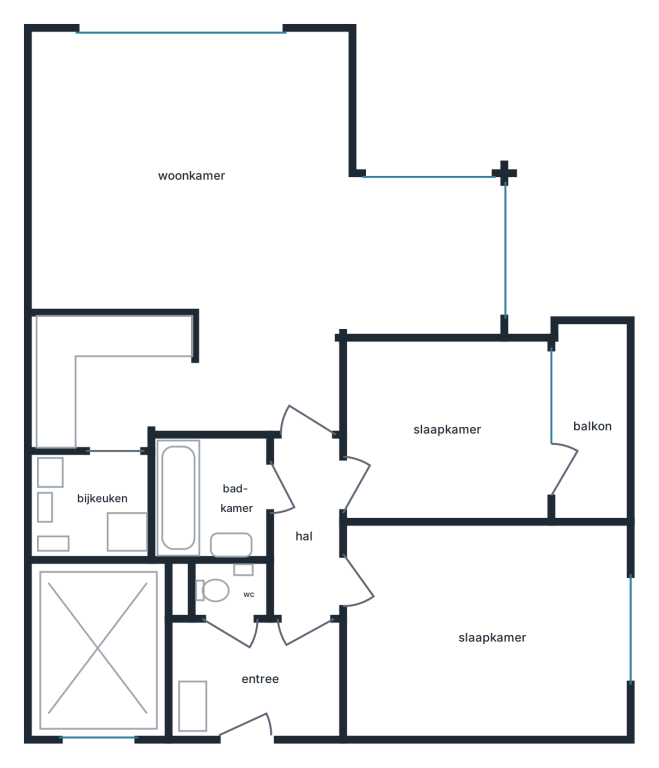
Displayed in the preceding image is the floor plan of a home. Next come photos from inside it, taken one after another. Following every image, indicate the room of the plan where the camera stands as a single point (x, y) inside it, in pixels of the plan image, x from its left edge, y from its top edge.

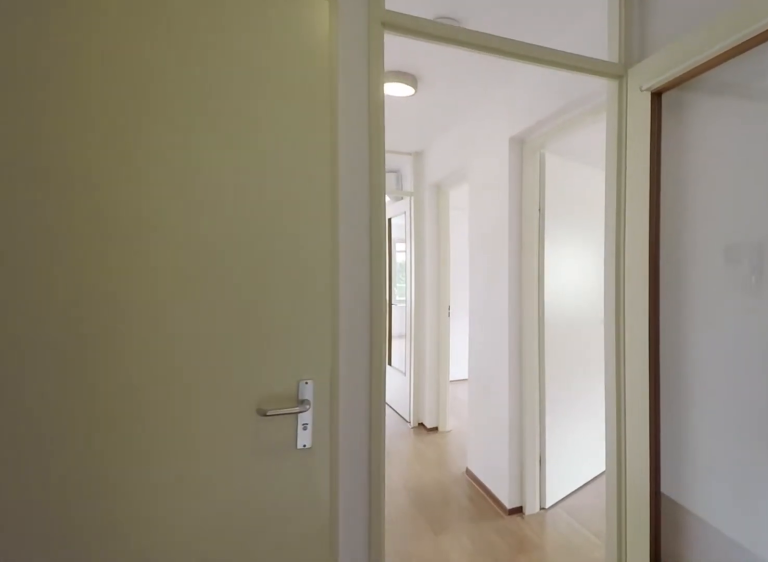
(282, 613)
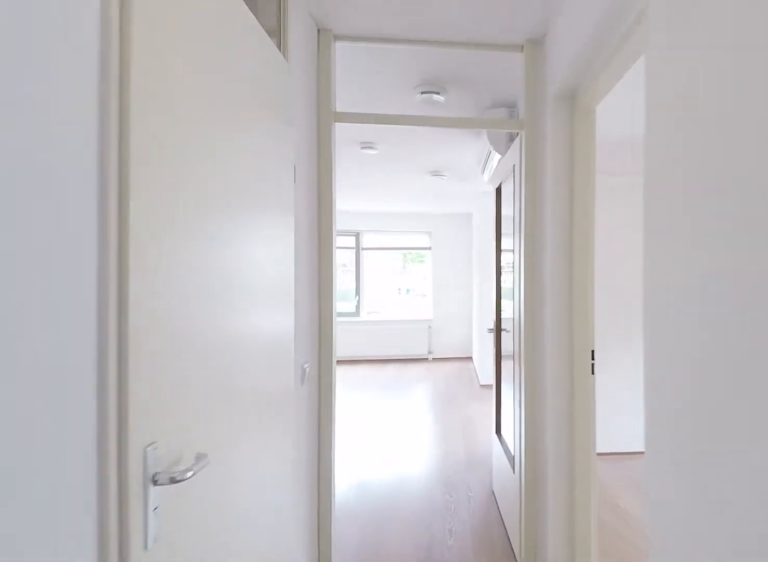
(282, 613)
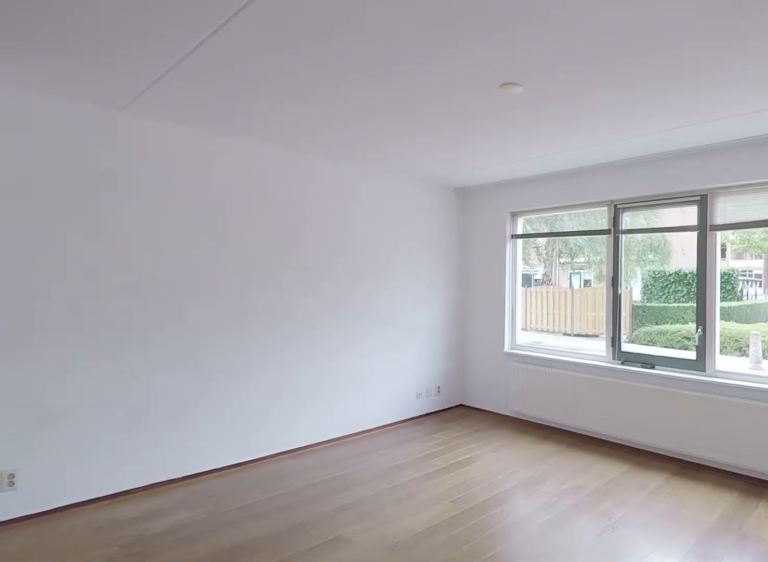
(182, 81)
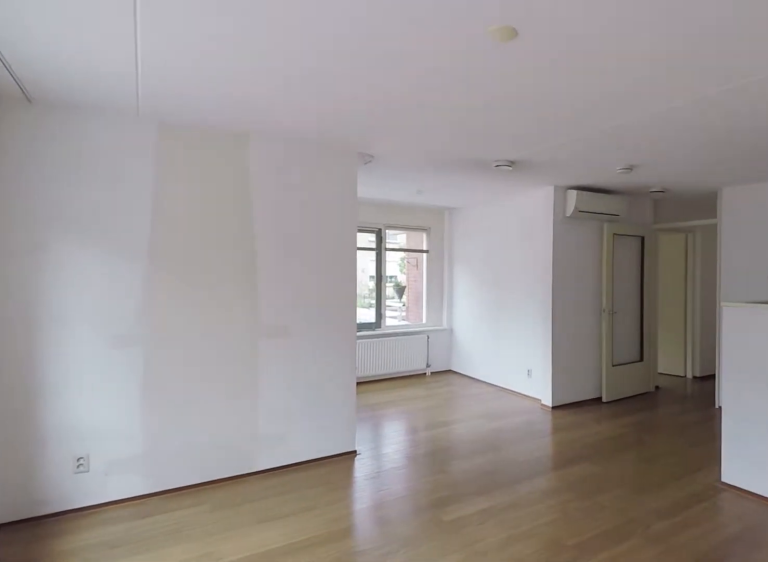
(244, 200)
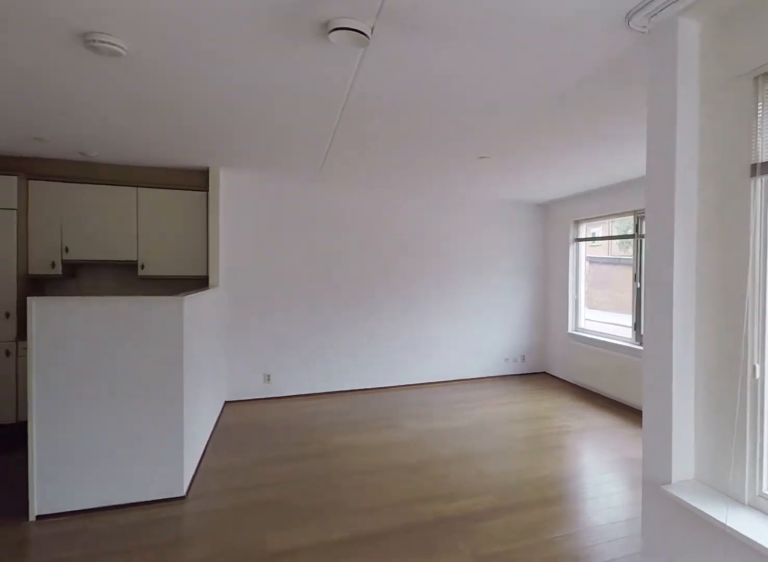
(243, 202)
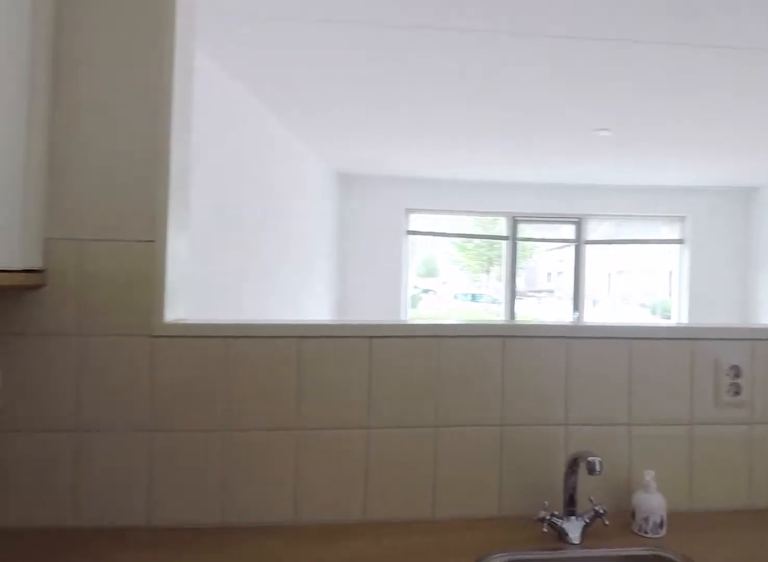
(90, 362)
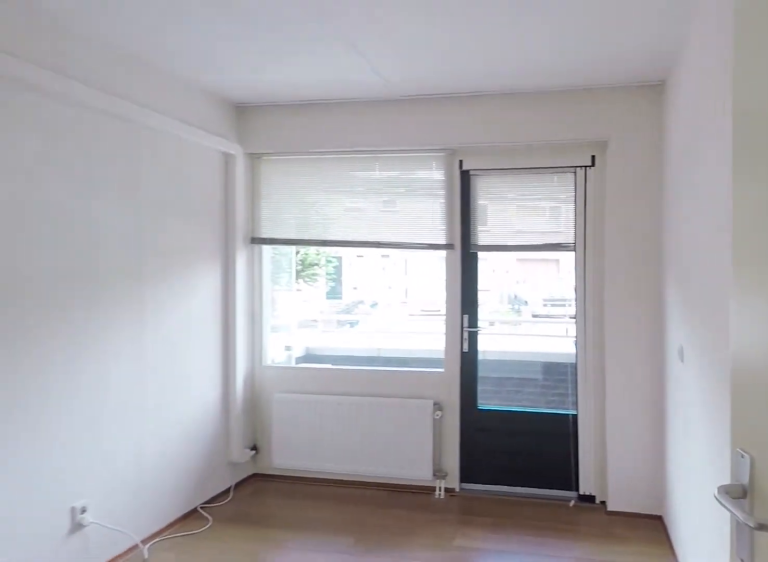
(445, 431)
